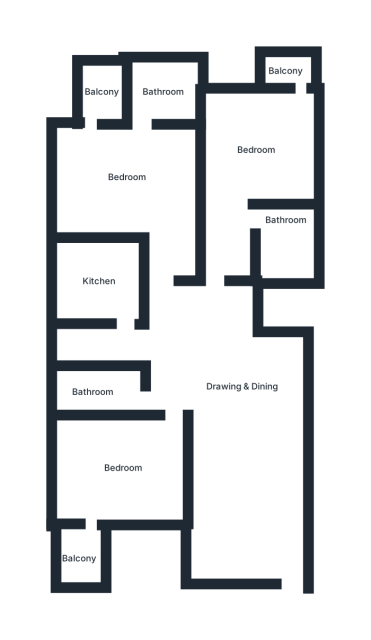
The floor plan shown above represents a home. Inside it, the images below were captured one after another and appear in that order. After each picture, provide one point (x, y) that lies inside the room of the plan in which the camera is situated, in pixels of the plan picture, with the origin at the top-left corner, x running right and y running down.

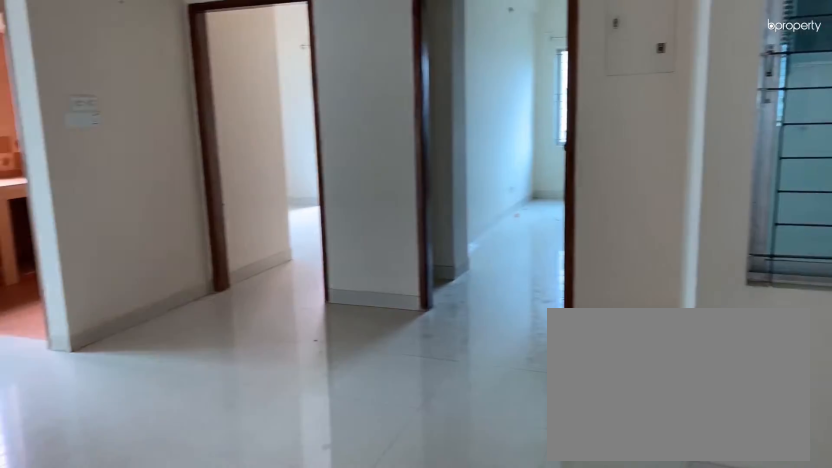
(243, 402)
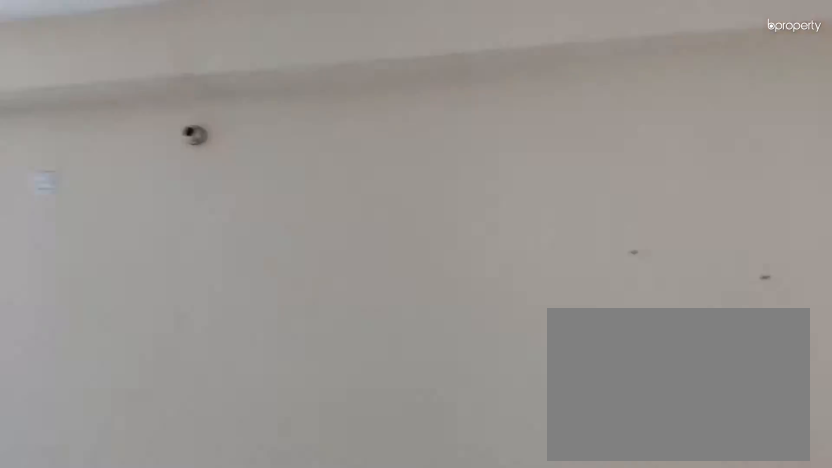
(243, 402)
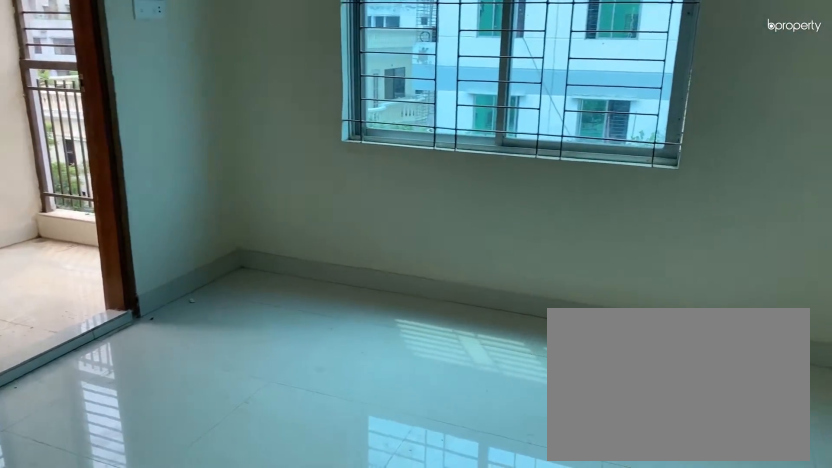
(102, 477)
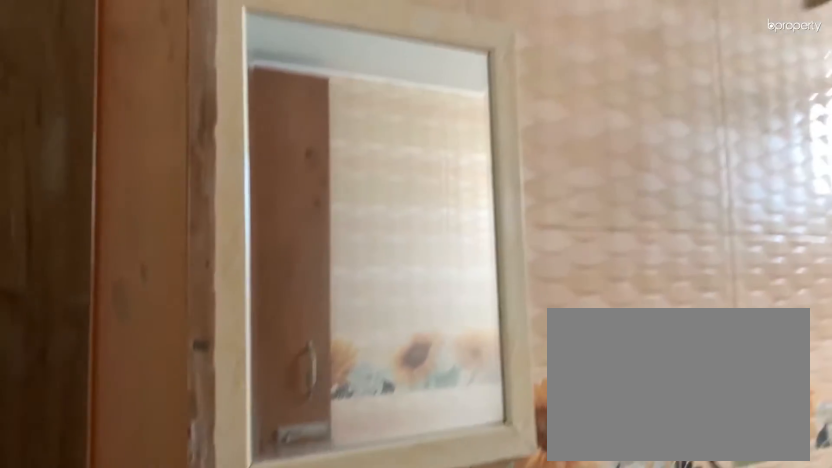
(91, 393)
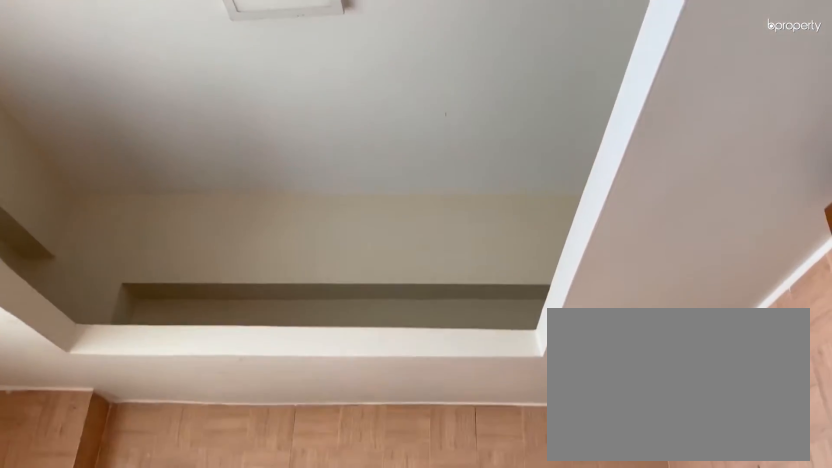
(101, 282)
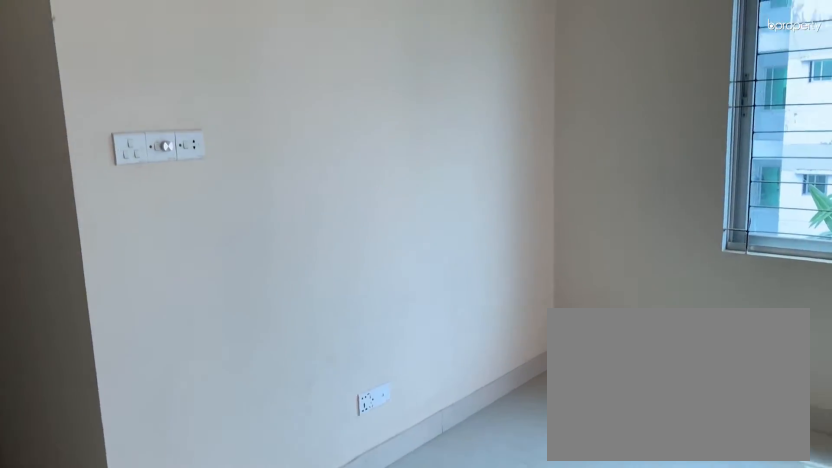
(133, 158)
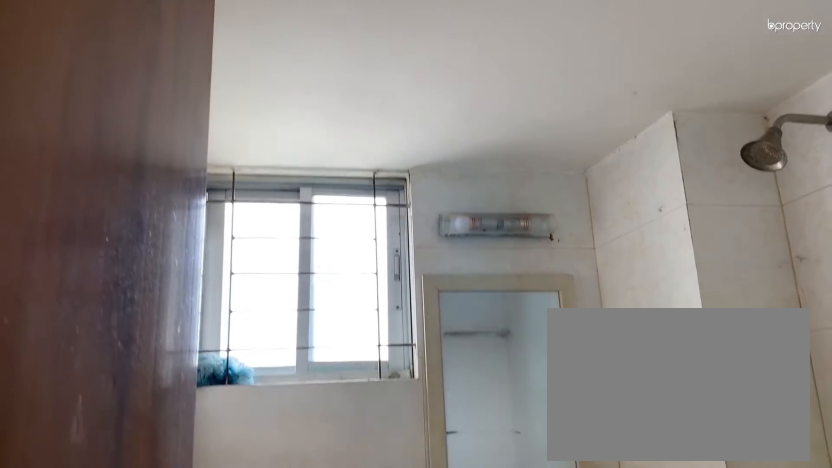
(160, 88)
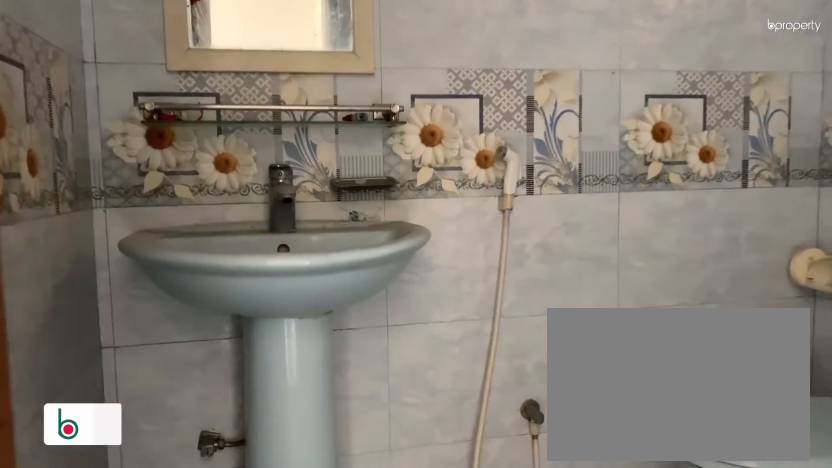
(283, 236)
